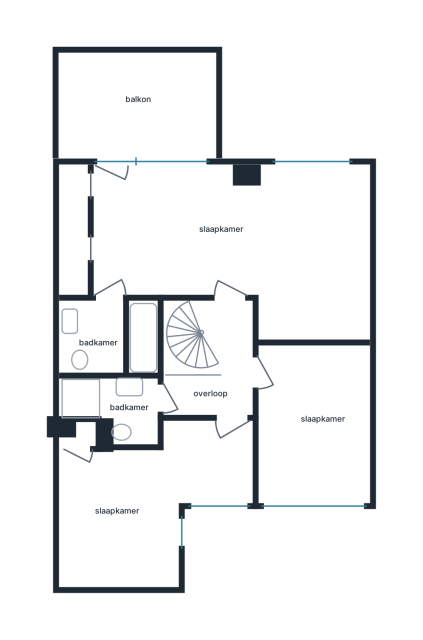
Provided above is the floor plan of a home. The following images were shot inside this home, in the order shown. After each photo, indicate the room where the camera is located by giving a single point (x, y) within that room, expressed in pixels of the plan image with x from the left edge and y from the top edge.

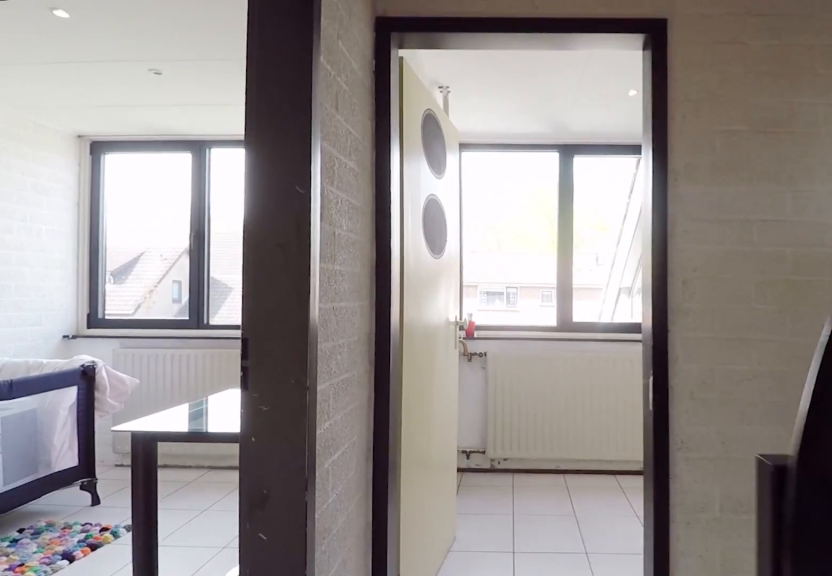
(216, 365)
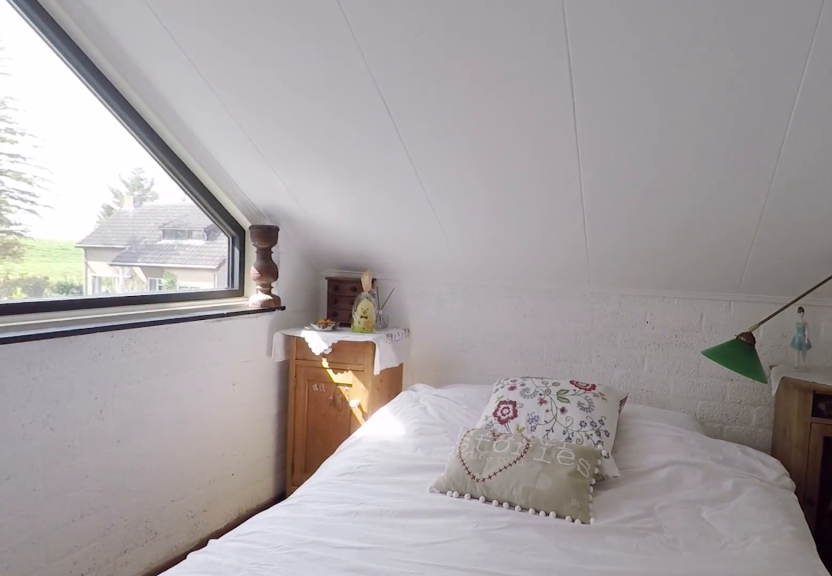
(151, 488)
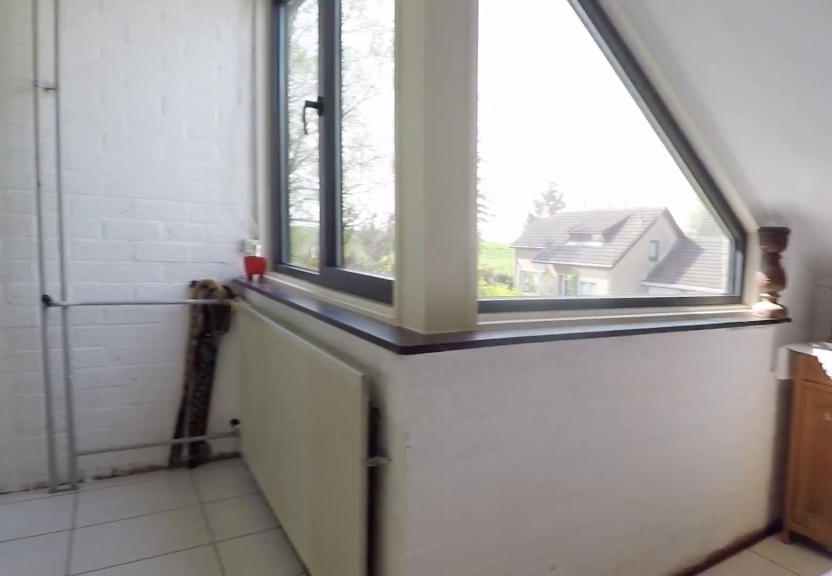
(151, 488)
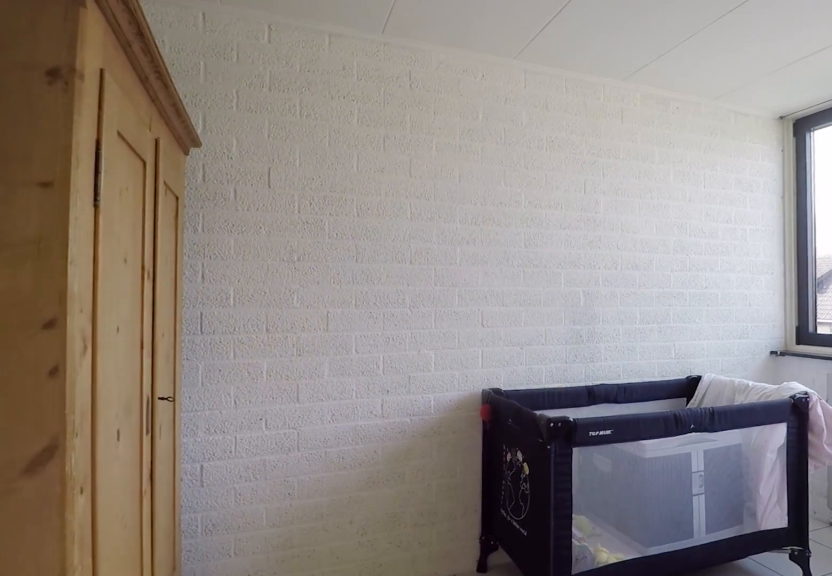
(312, 423)
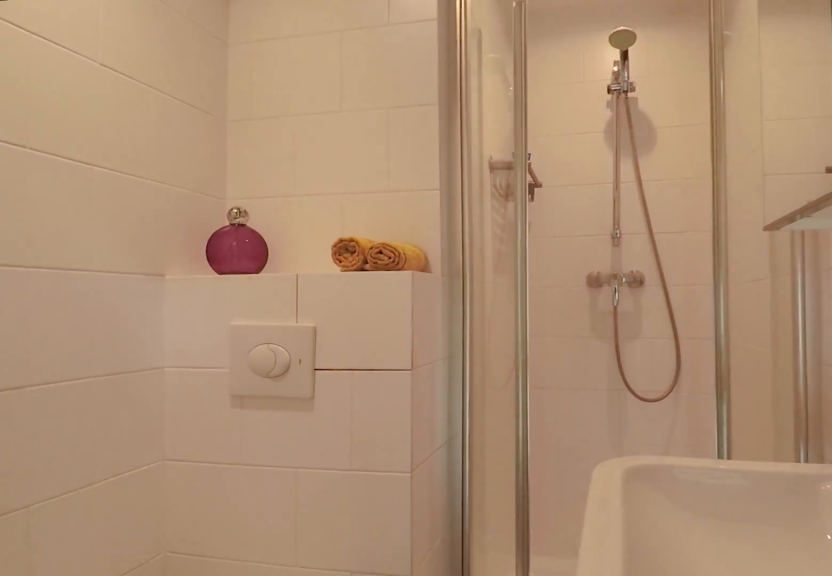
(115, 407)
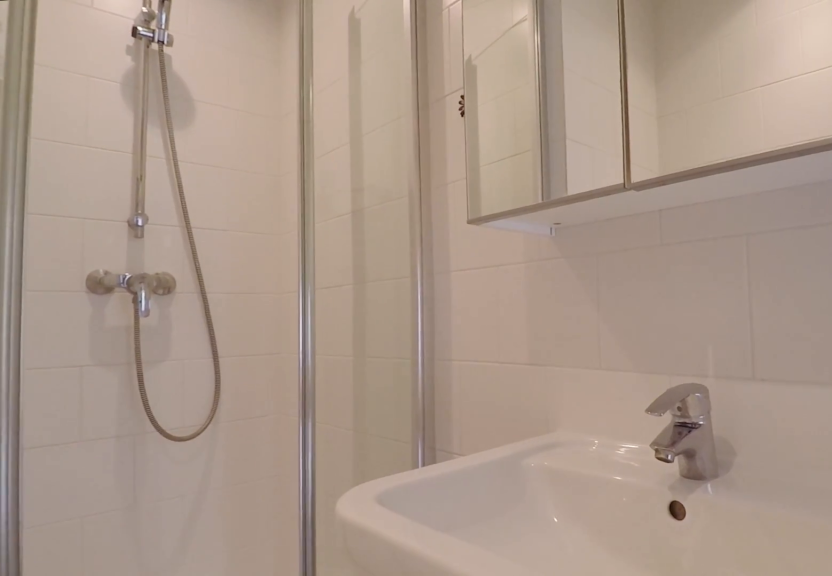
(115, 407)
